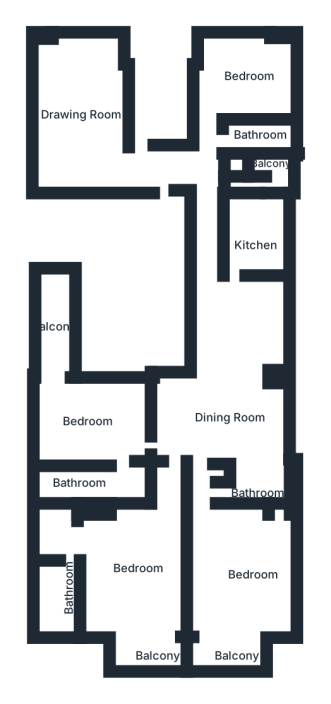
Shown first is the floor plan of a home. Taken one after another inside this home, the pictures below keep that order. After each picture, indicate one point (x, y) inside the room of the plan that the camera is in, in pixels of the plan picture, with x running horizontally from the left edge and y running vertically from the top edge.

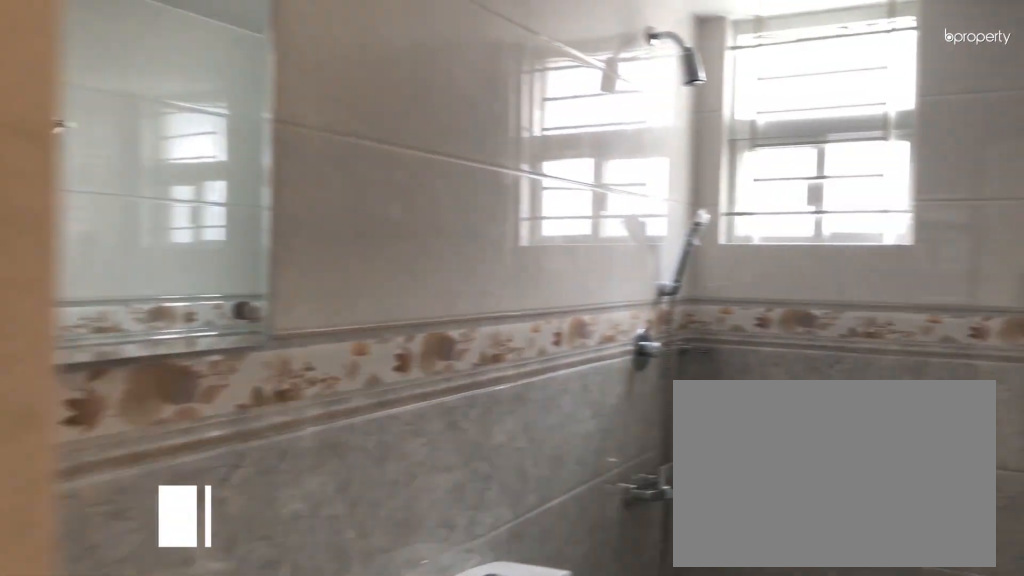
(86, 477)
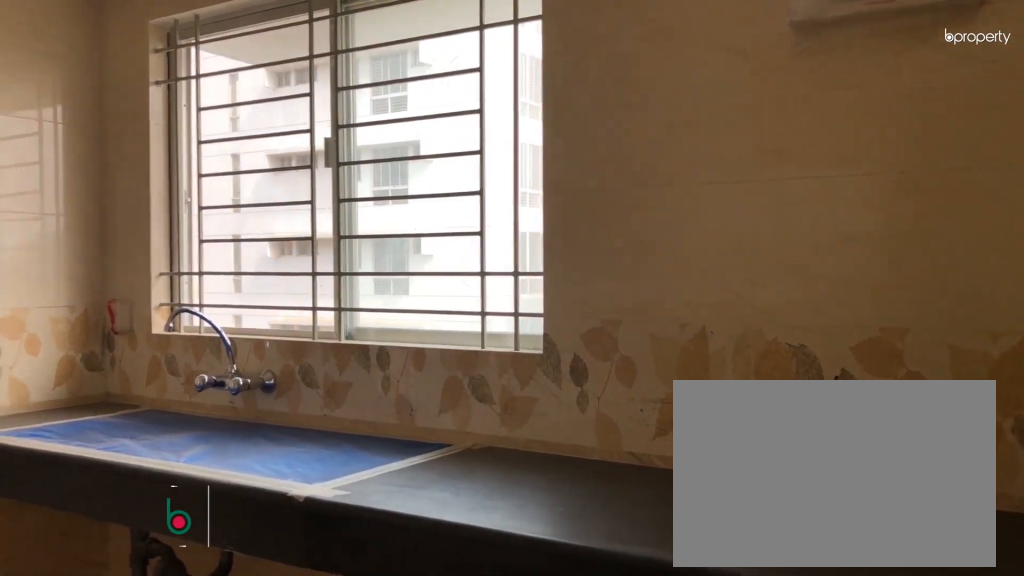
(251, 233)
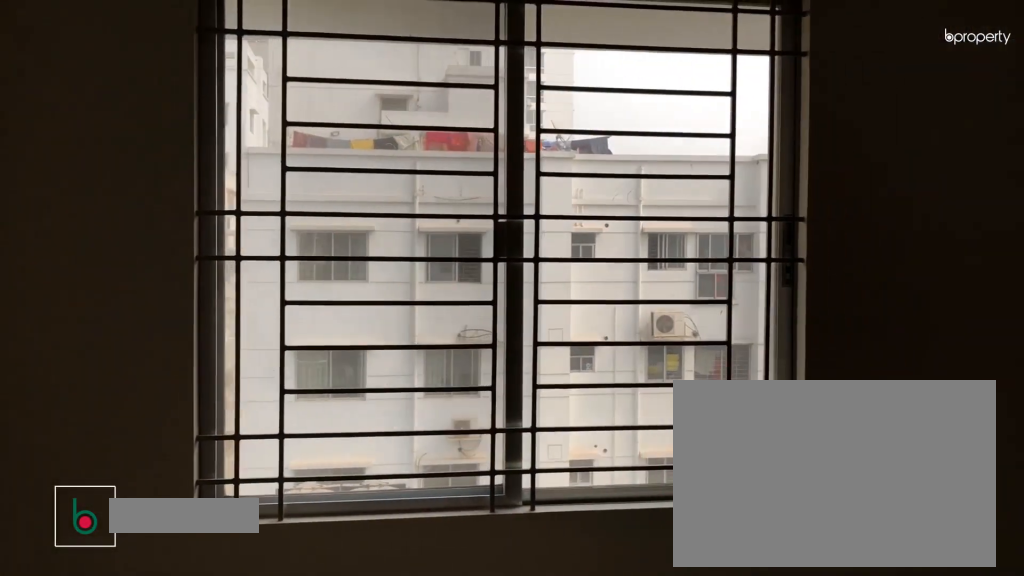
(238, 71)
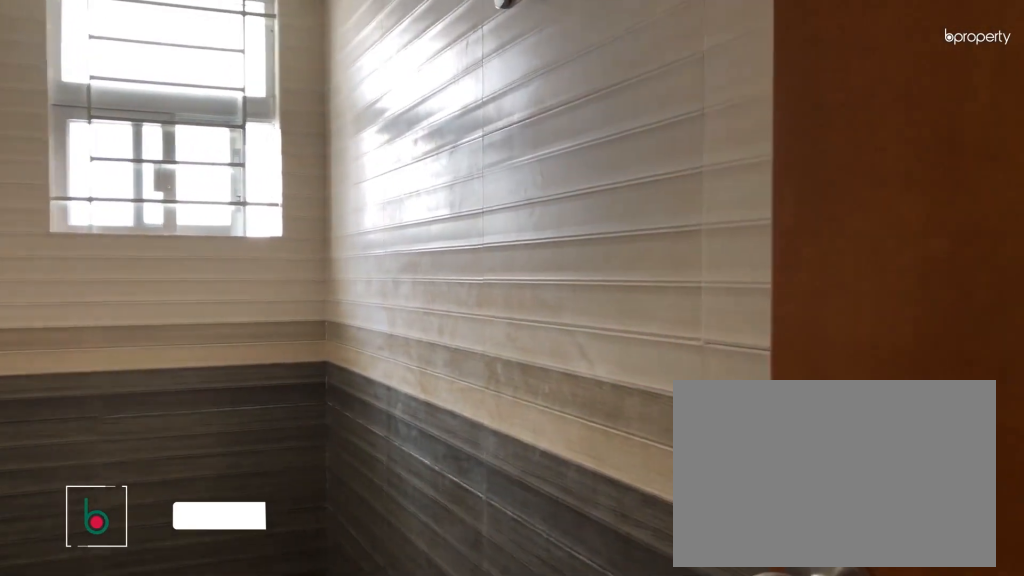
(259, 134)
